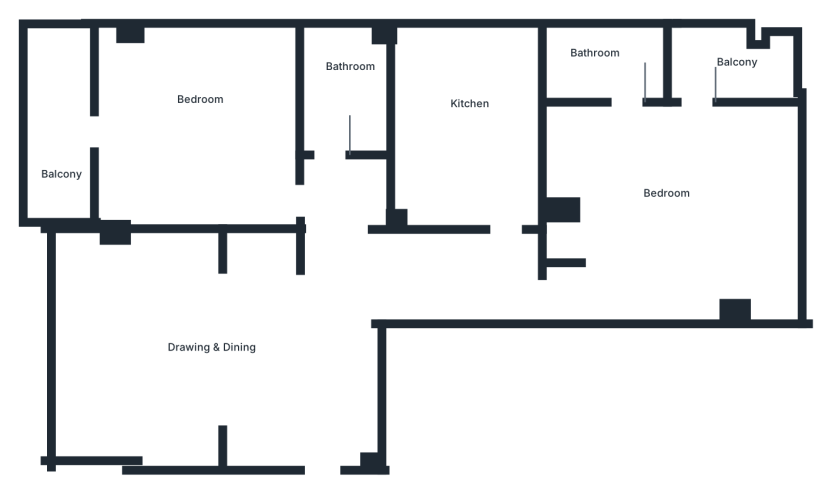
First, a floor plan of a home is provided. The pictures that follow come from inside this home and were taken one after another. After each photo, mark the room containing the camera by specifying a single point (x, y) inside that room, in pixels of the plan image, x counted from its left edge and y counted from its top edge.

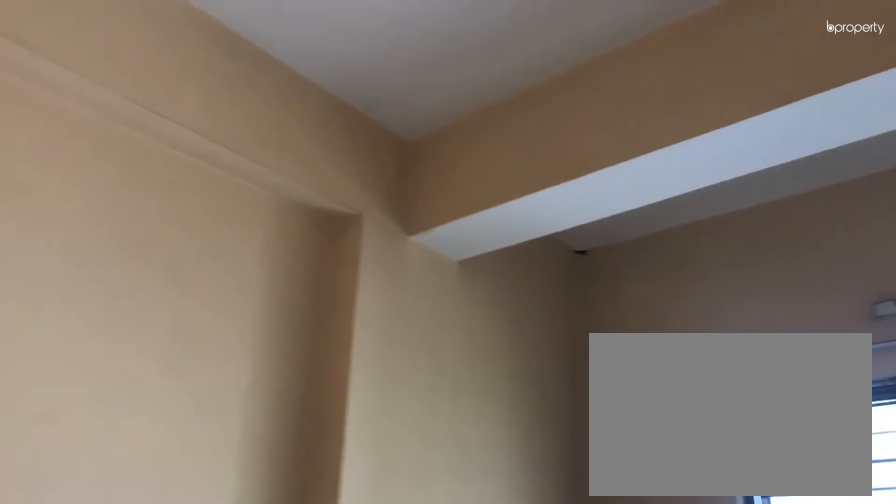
(201, 354)
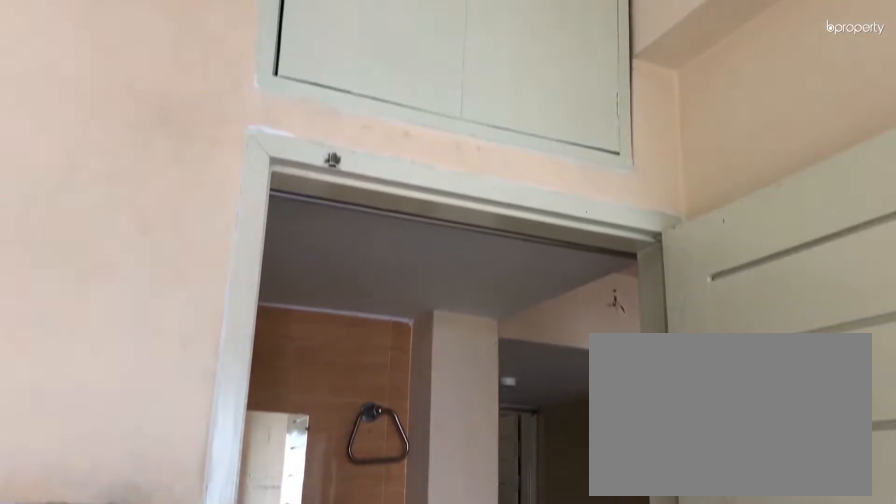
(198, 119)
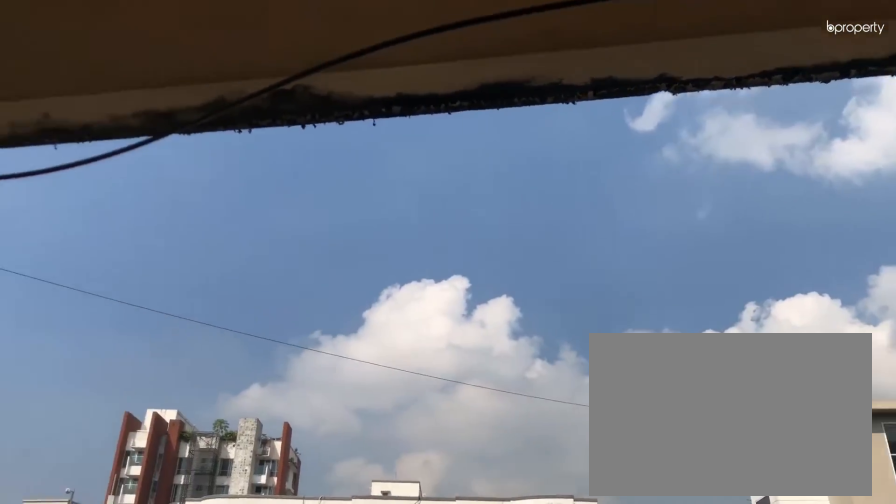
(68, 131)
